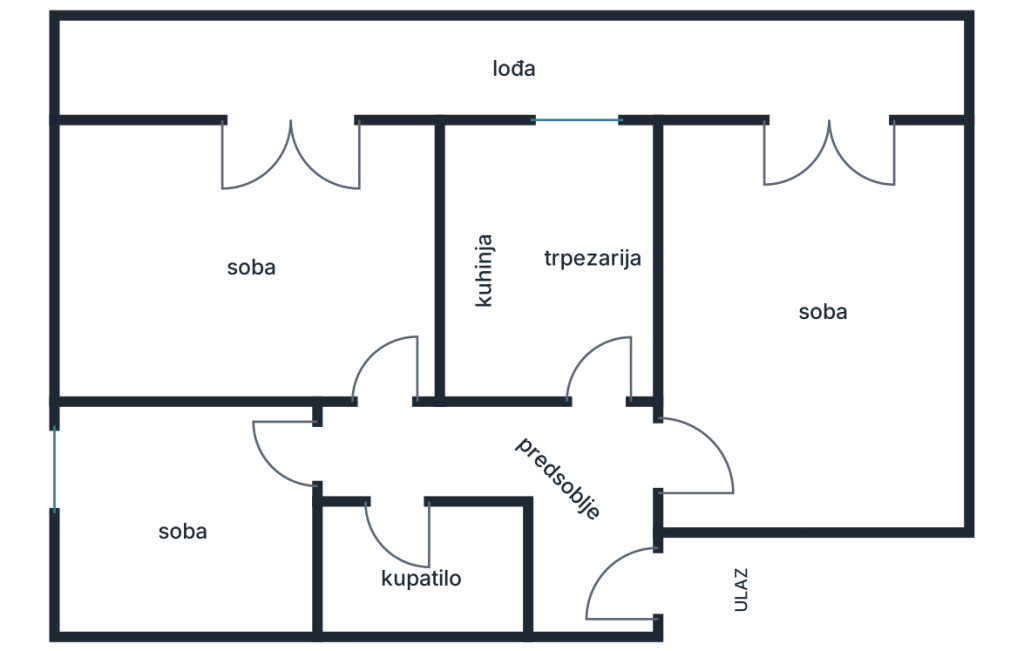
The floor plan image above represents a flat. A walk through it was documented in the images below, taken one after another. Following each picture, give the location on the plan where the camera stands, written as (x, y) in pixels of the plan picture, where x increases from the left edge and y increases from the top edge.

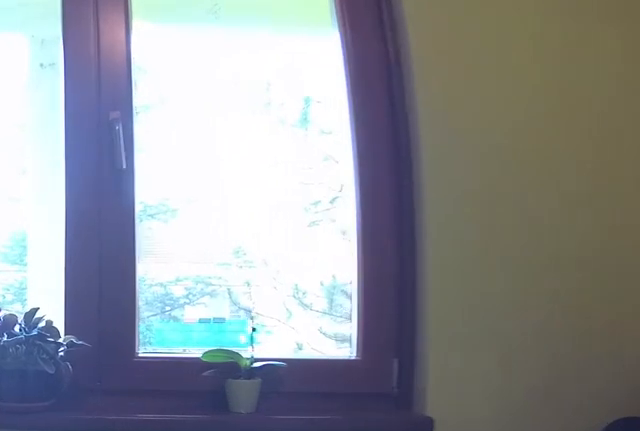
(629, 245)
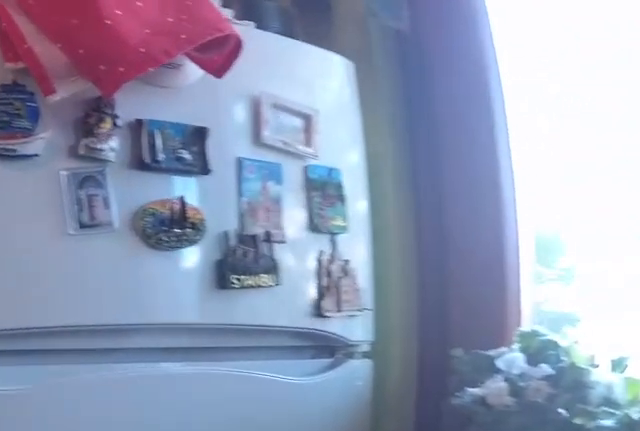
(649, 185)
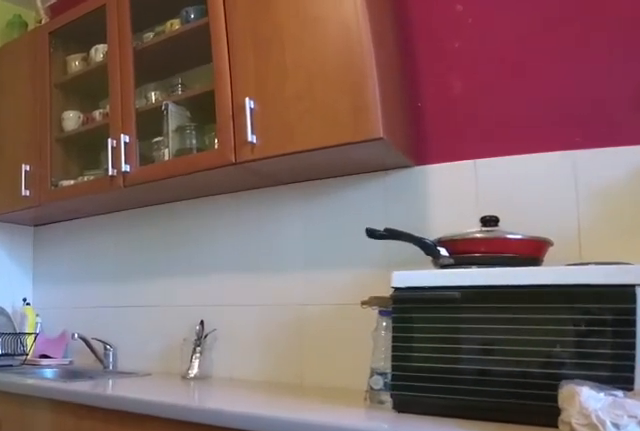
(601, 204)
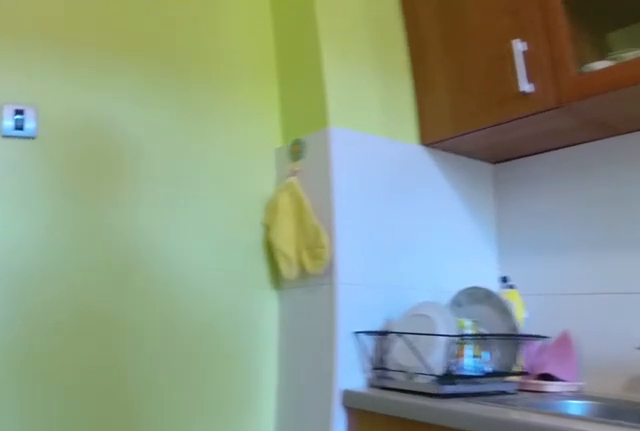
(601, 289)
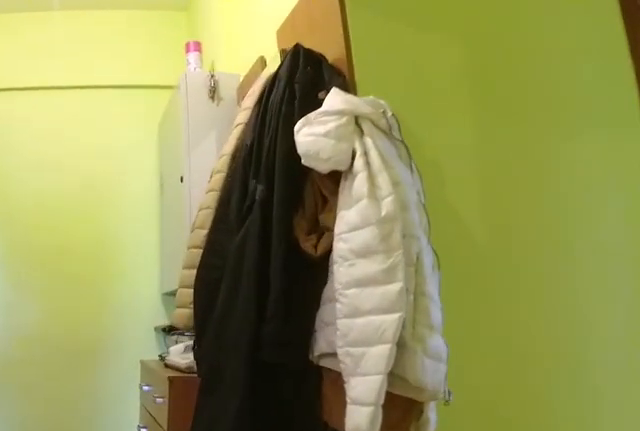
(607, 375)
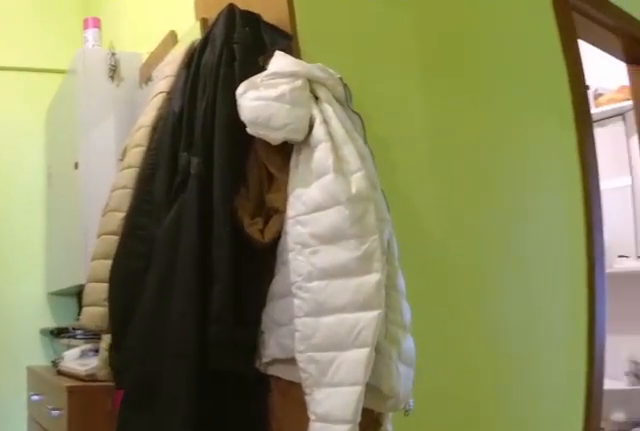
(616, 386)
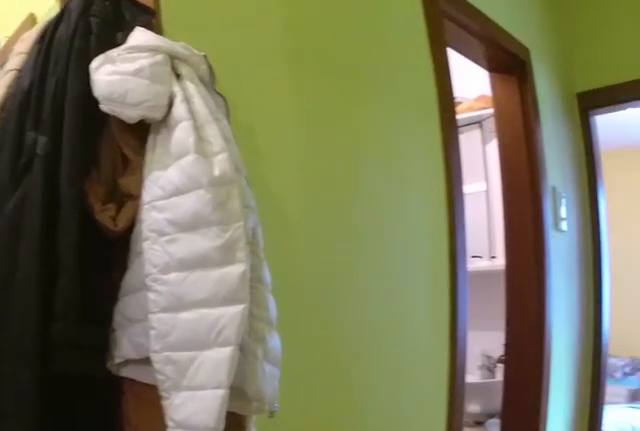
(624, 399)
